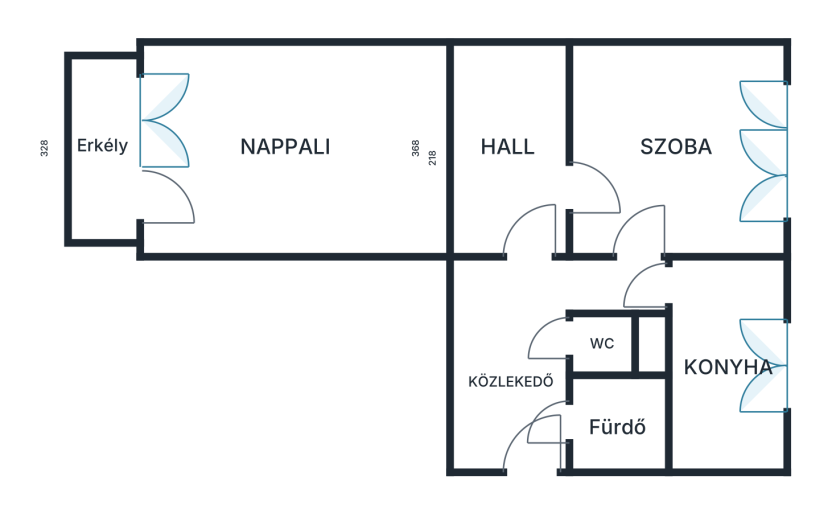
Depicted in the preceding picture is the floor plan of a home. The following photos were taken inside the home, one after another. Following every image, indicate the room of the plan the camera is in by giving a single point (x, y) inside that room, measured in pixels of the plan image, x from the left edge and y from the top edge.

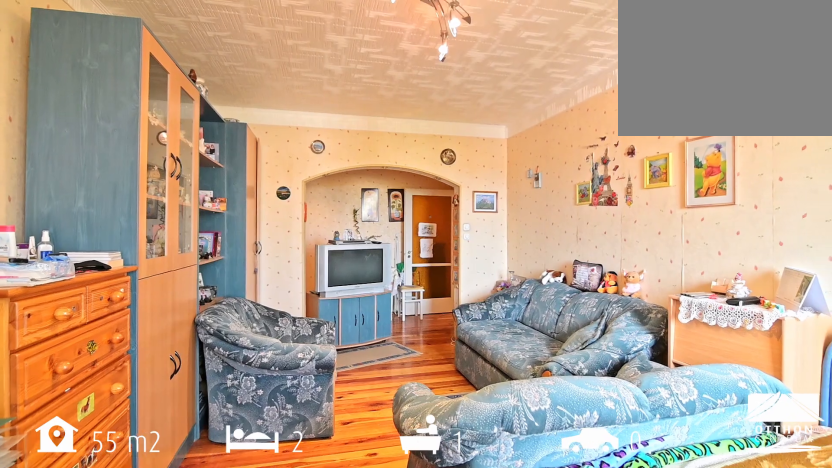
(291, 104)
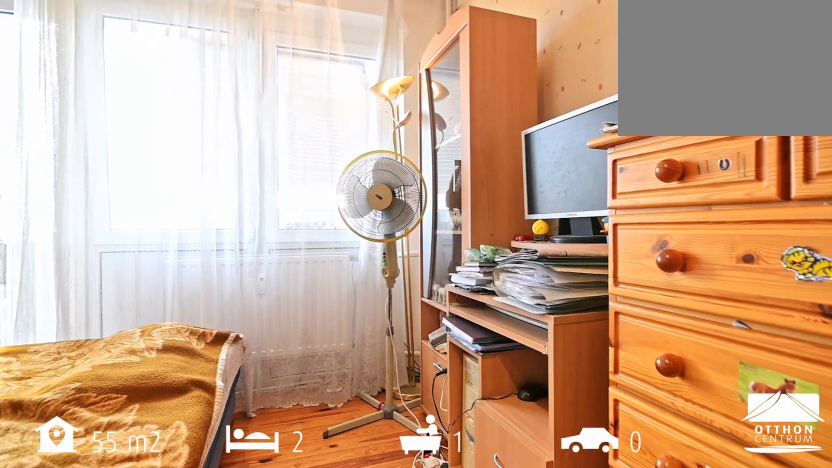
(291, 104)
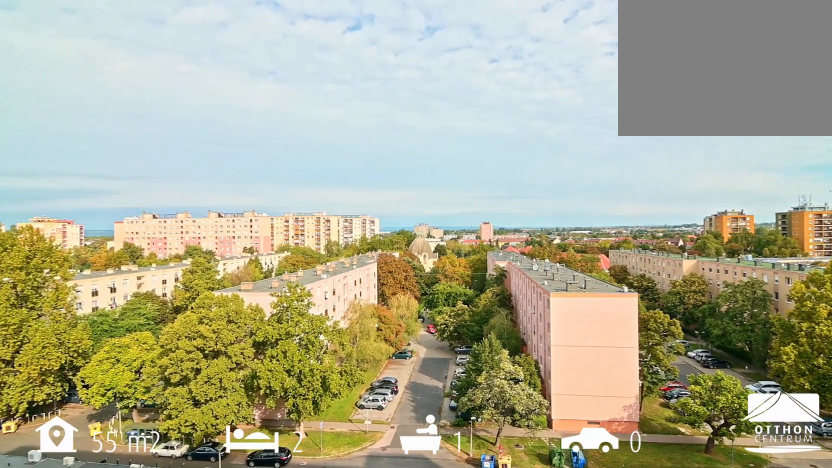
(99, 152)
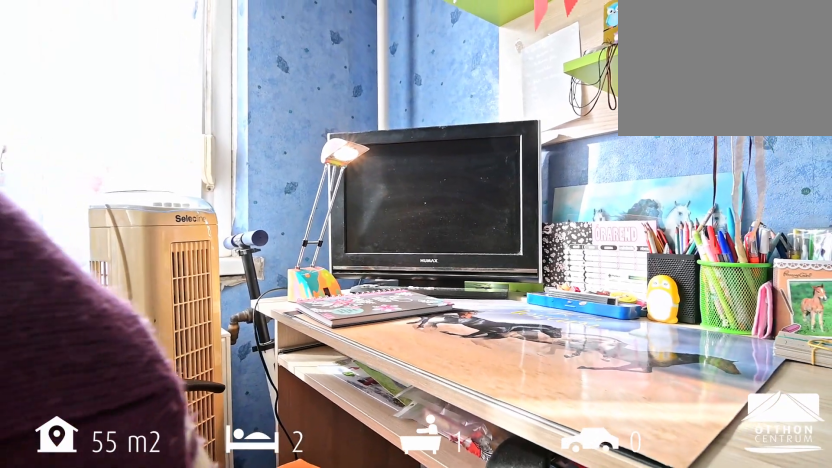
(681, 130)
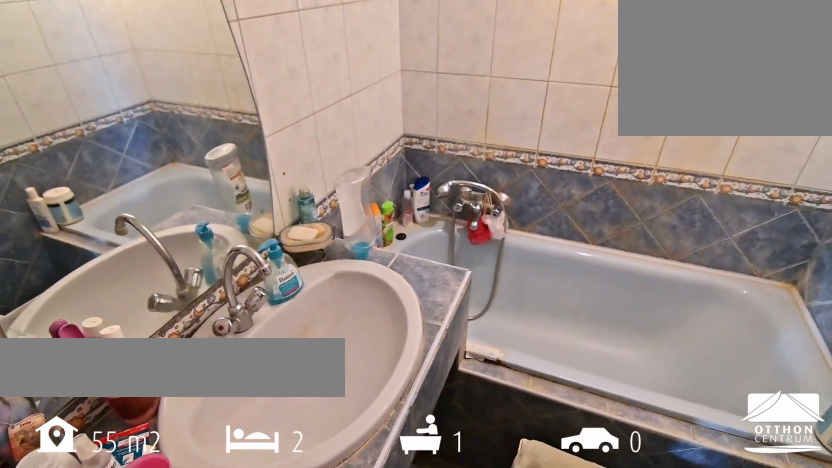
(613, 434)
